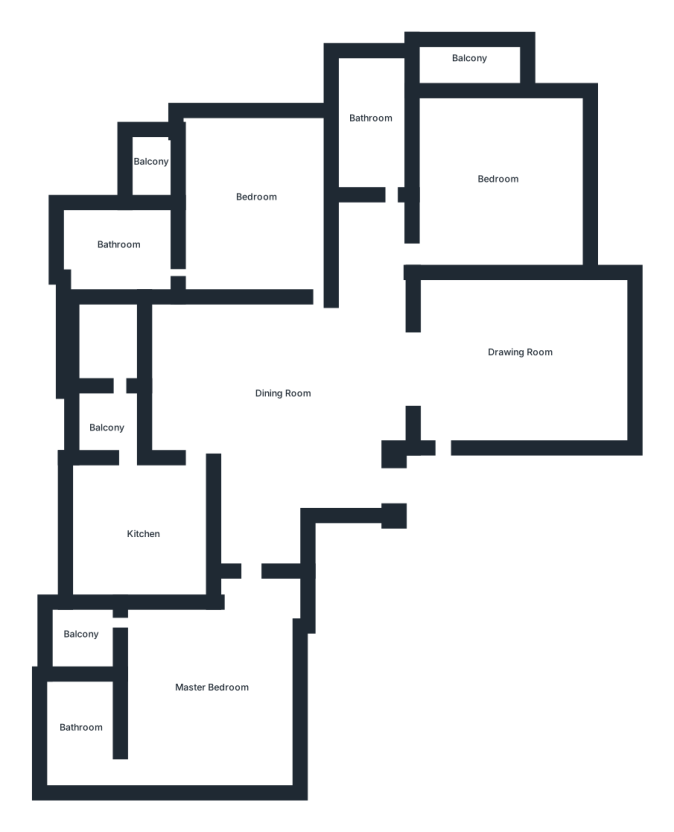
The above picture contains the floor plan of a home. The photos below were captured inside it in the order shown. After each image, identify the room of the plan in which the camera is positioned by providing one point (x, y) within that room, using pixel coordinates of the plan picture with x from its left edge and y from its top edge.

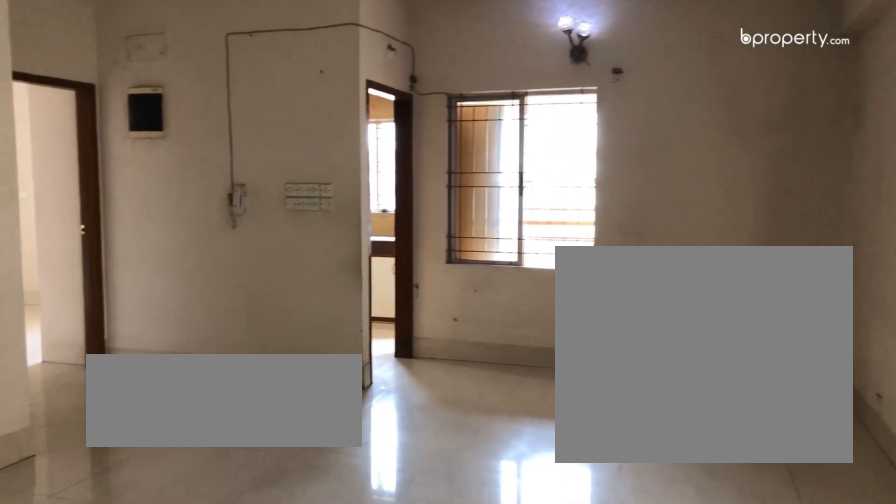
(290, 394)
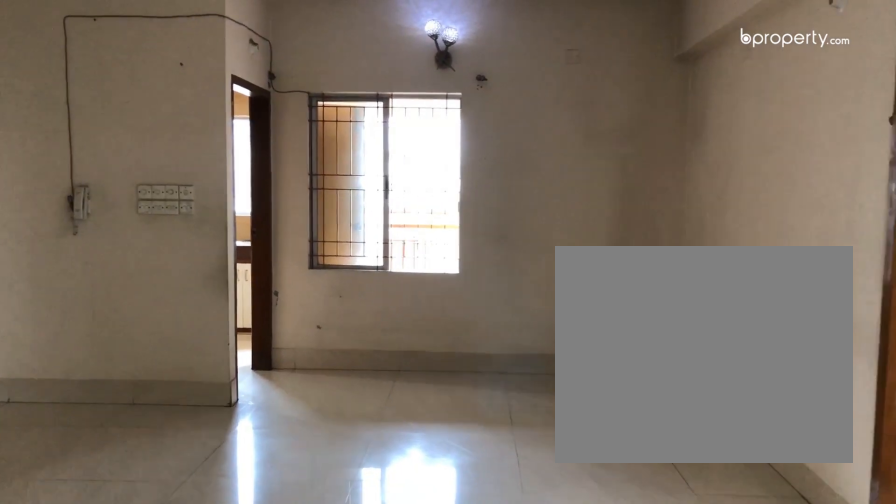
(290, 394)
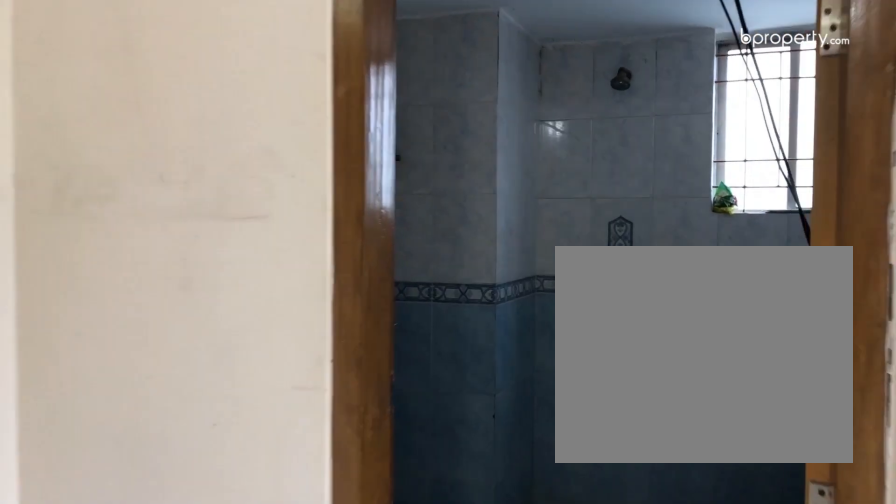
(118, 253)
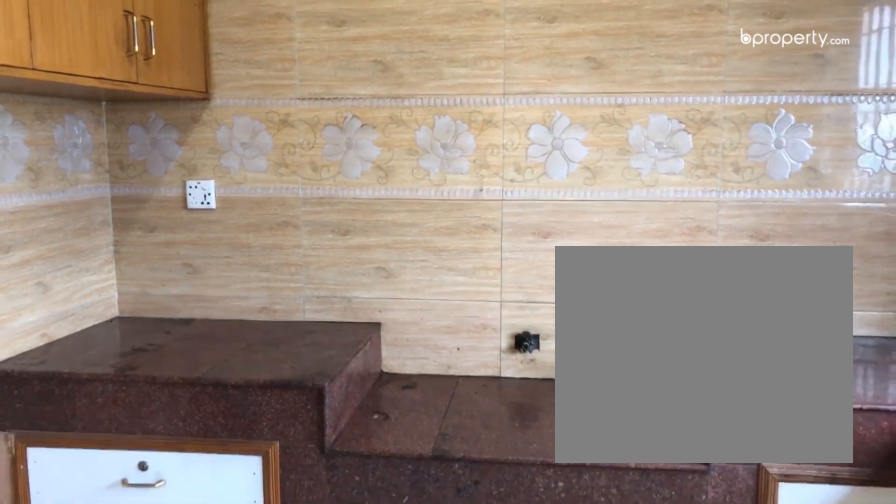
(138, 538)
